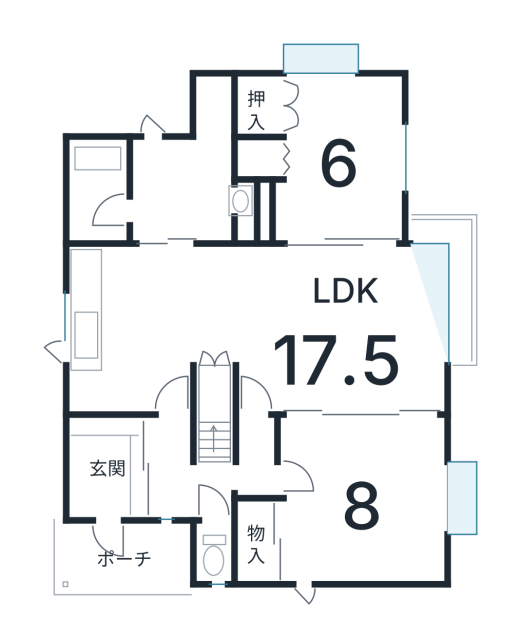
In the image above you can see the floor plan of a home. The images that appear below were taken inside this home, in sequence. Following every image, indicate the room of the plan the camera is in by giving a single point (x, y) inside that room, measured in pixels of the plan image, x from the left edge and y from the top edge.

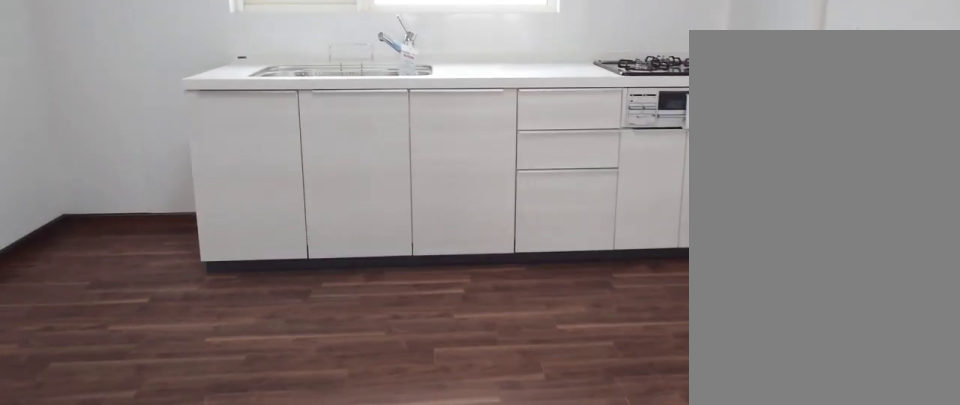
(120, 337)
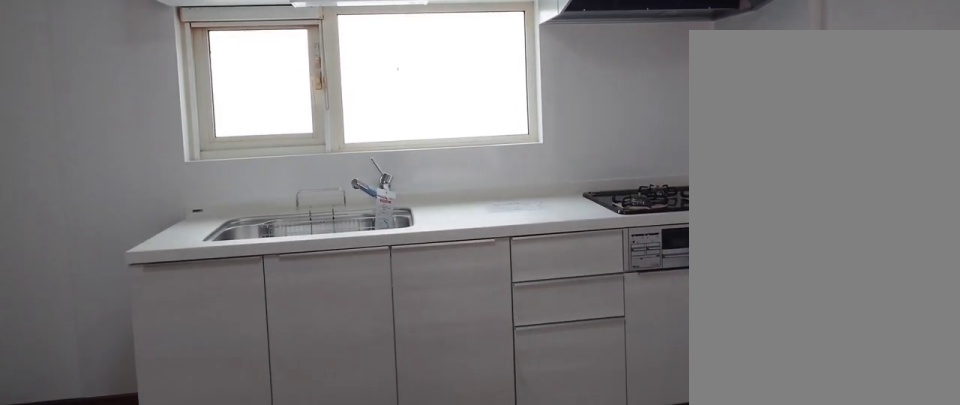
(120, 337)
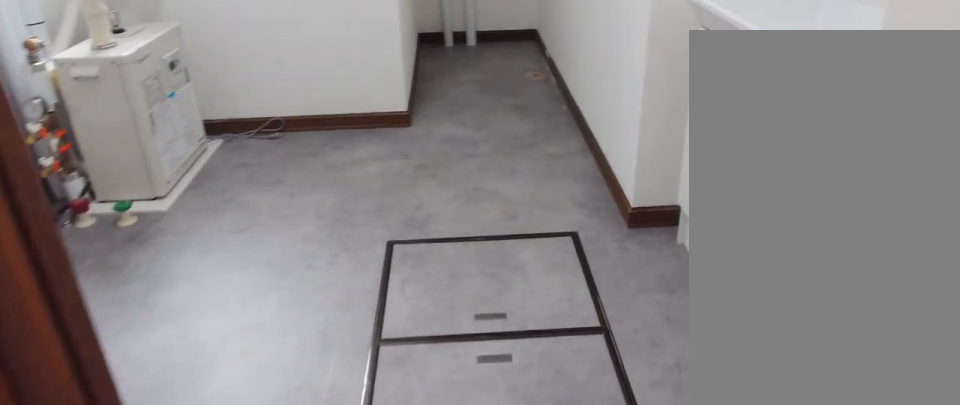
(179, 194)
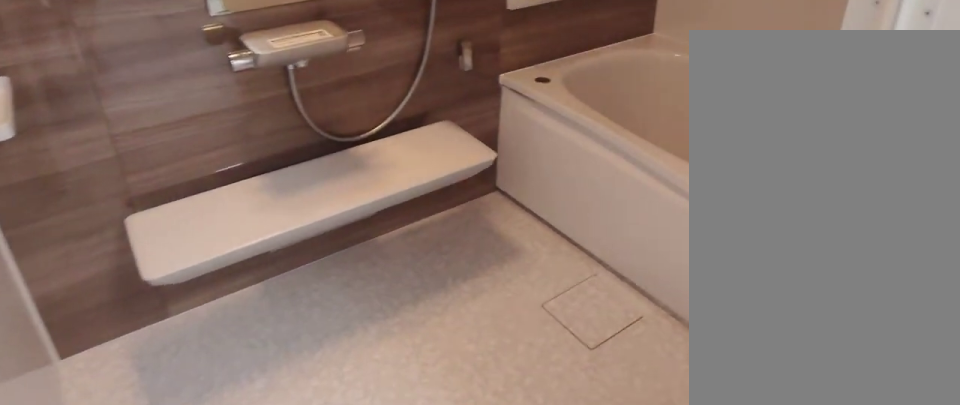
(83, 201)
